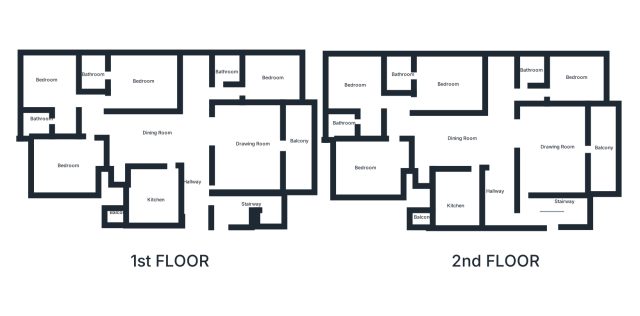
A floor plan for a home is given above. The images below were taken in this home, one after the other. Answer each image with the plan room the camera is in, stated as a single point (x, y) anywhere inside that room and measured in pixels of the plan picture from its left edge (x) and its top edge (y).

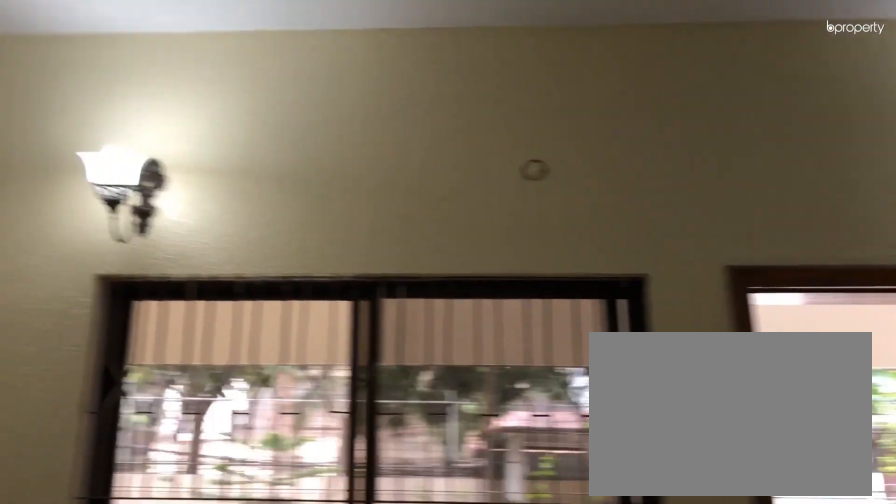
(260, 150)
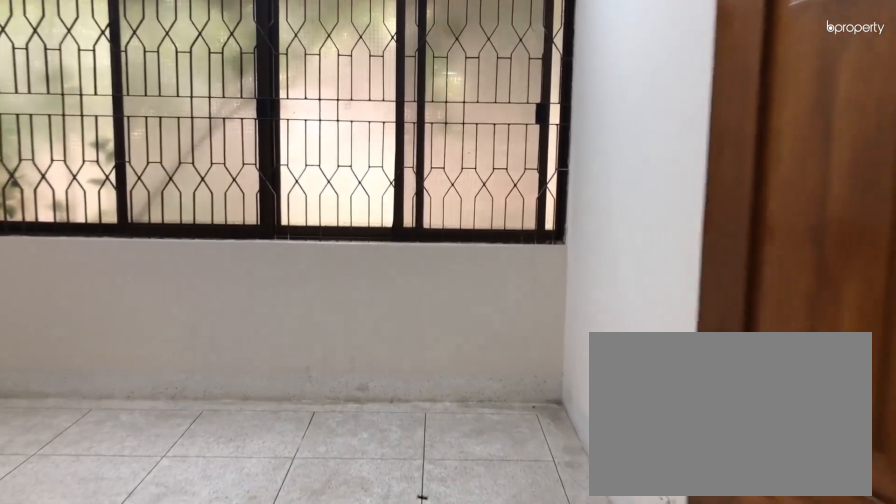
(273, 79)
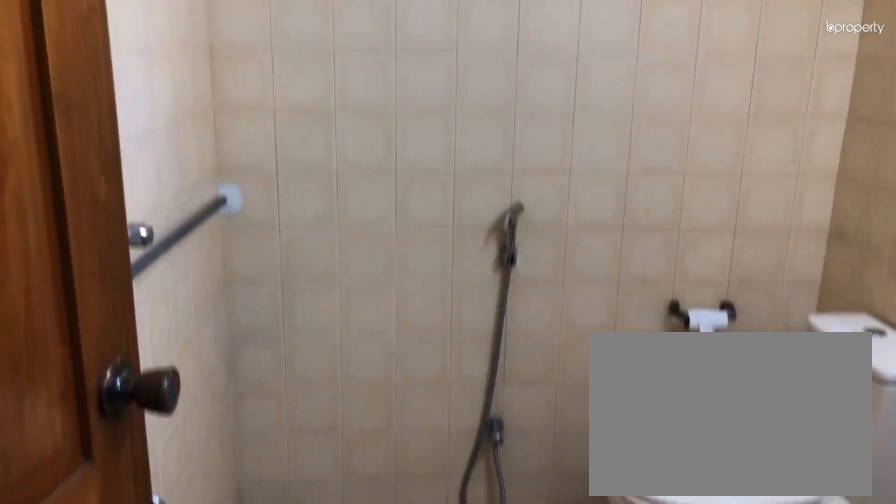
(227, 66)
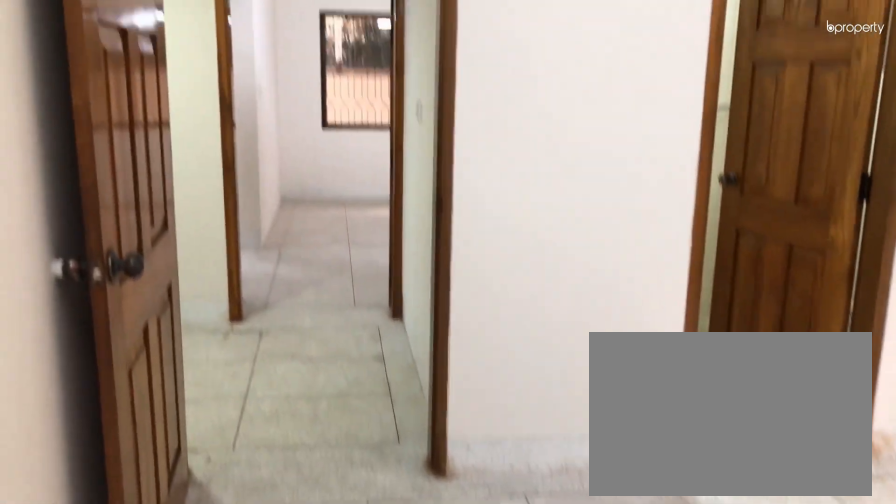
(137, 76)
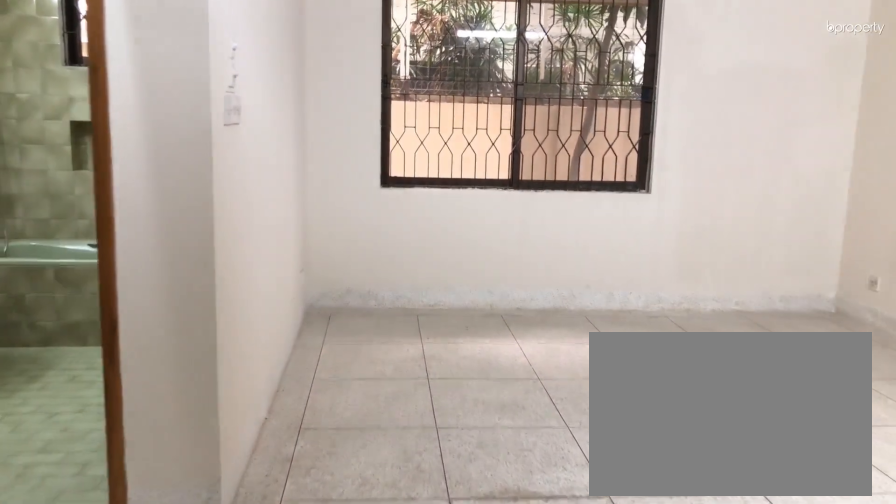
(57, 85)
